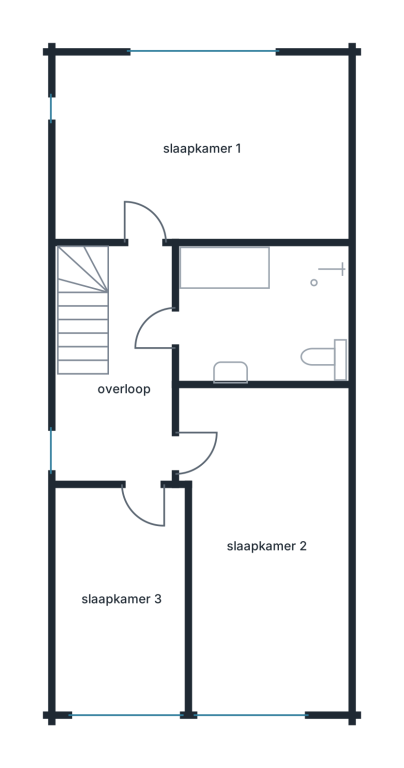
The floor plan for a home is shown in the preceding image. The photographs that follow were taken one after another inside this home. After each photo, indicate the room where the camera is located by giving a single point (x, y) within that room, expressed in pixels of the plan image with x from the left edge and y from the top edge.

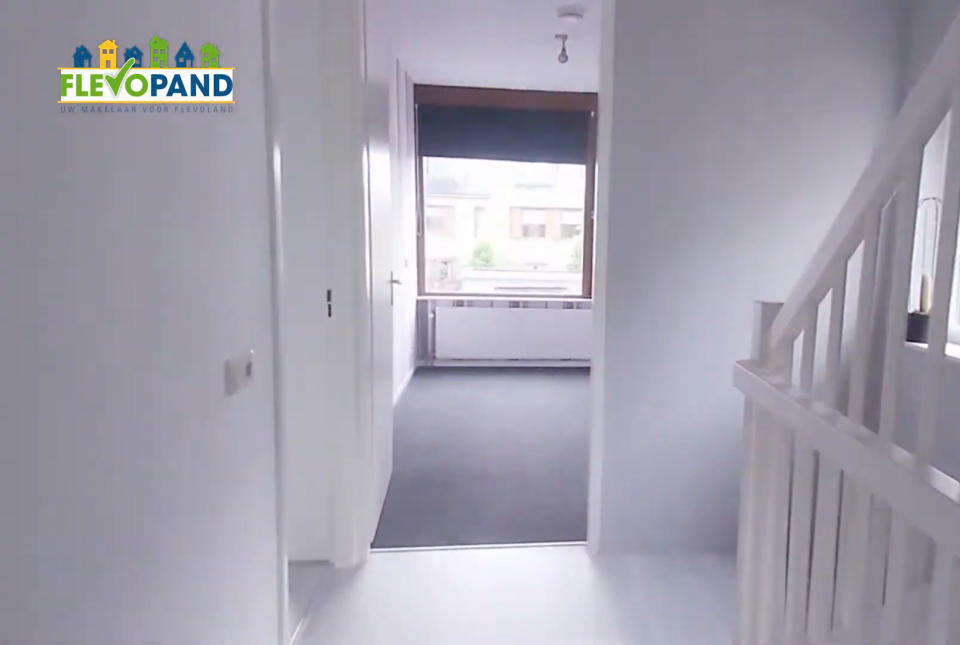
(128, 382)
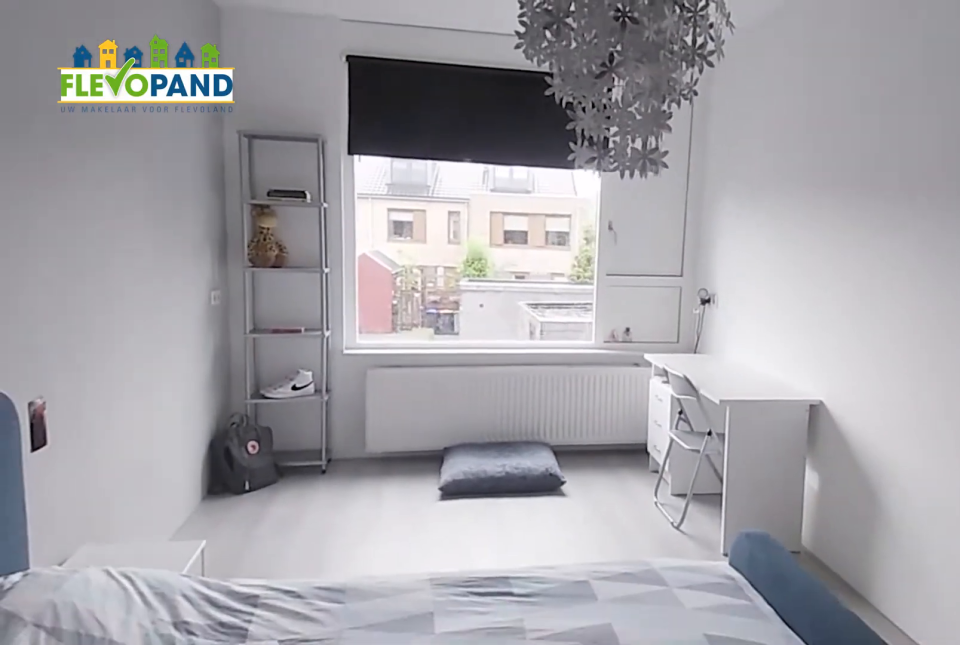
(186, 434)
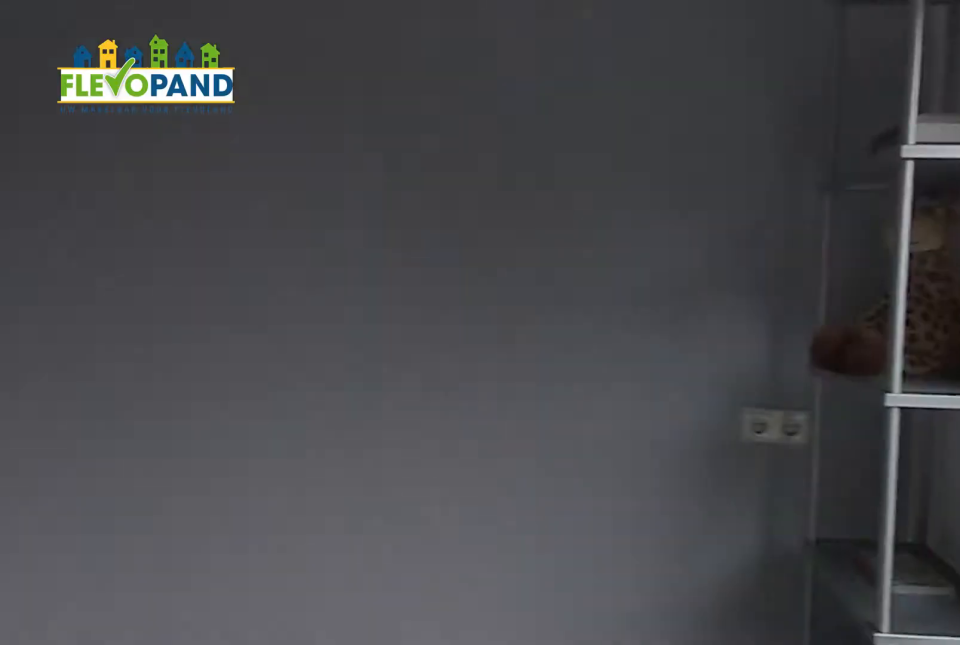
(186, 434)
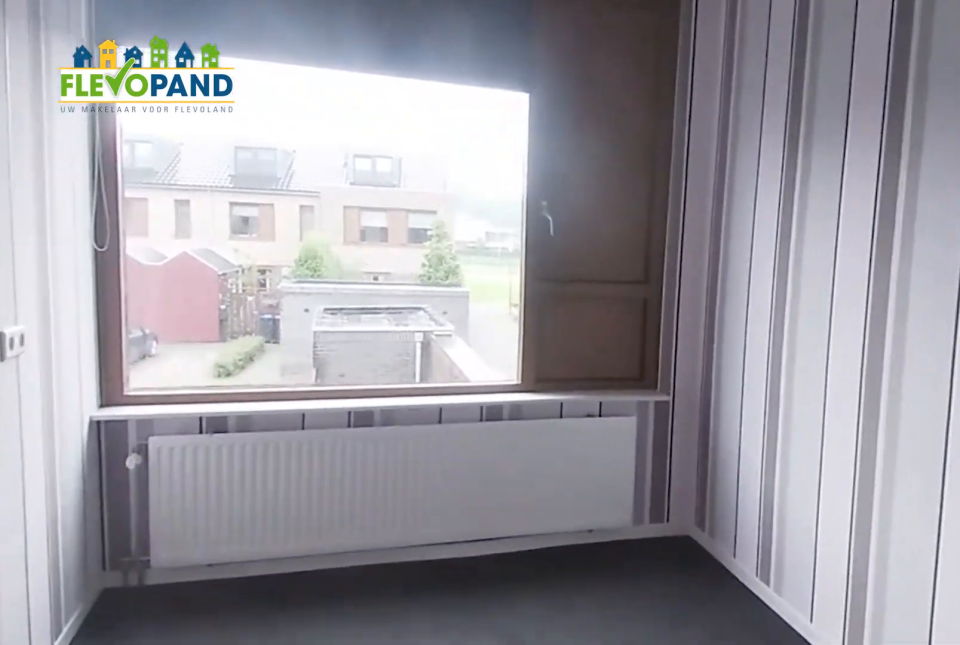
(121, 598)
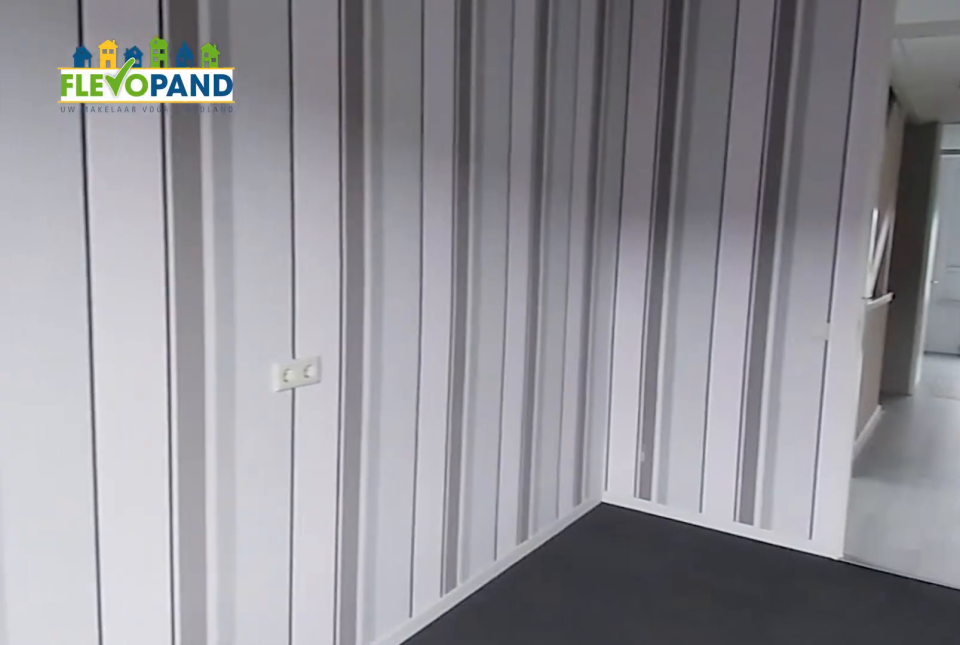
(121, 598)
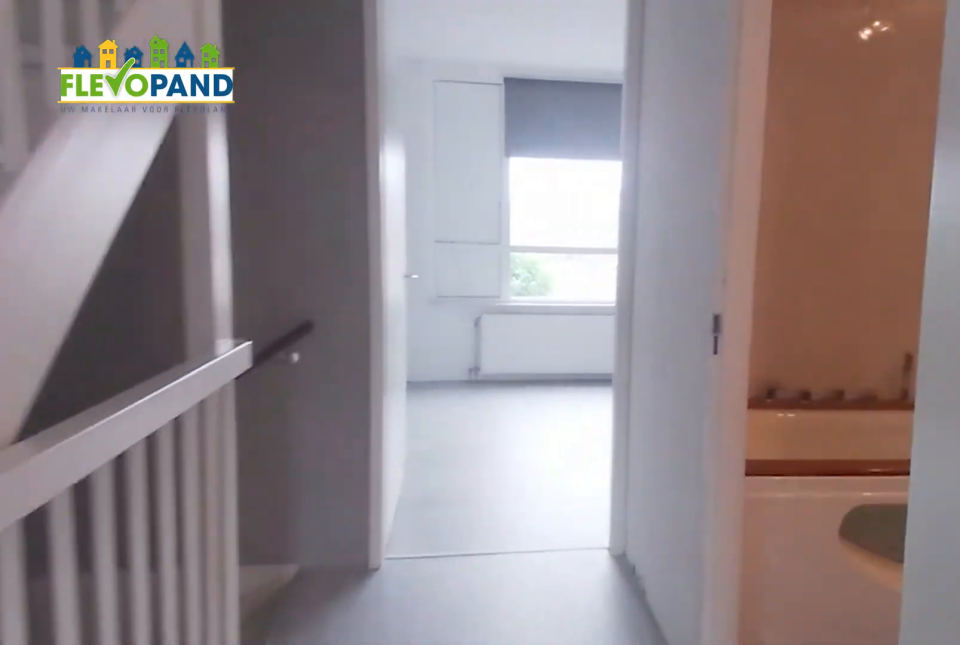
(127, 381)
